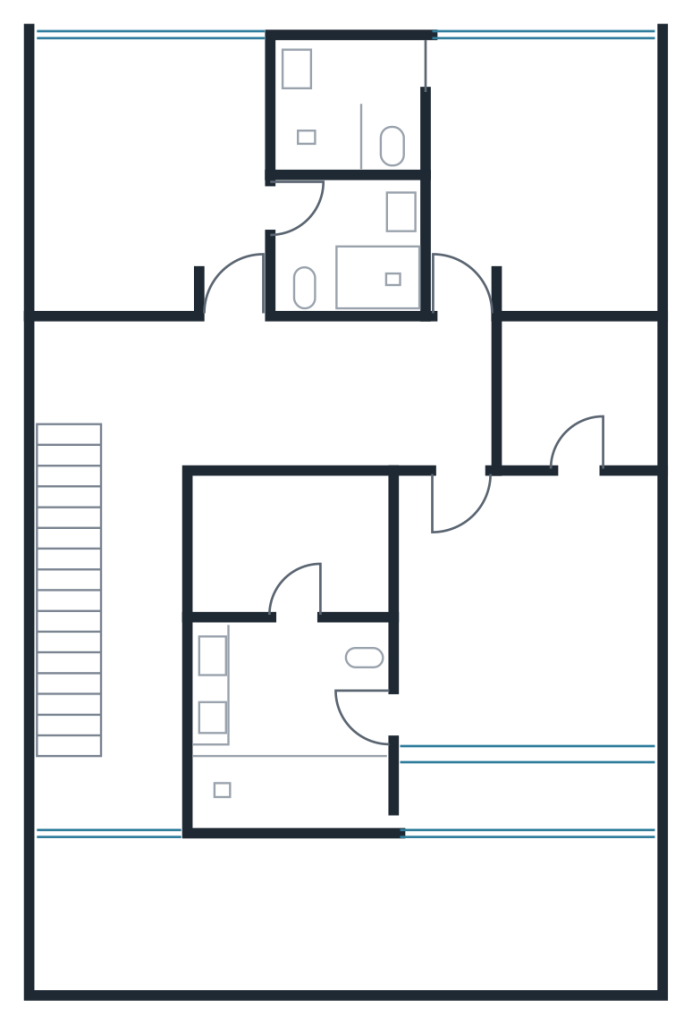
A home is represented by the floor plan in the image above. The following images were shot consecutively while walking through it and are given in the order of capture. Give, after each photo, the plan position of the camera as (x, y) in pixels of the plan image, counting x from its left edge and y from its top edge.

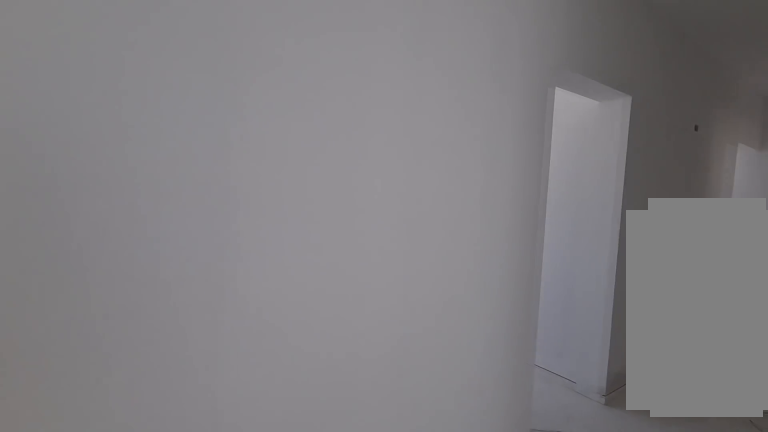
(164, 397)
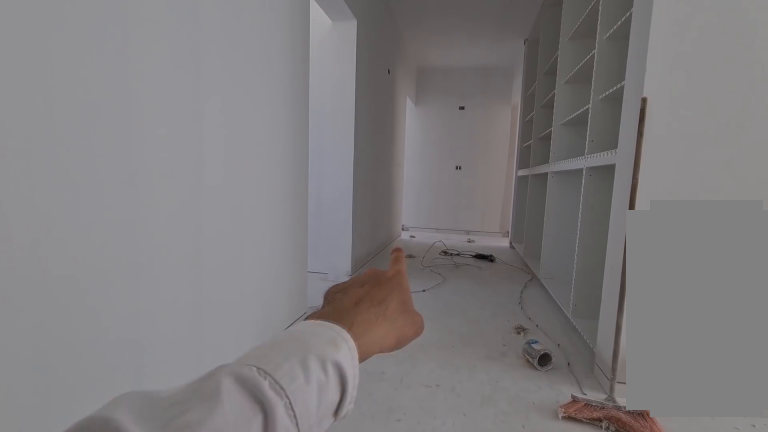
(176, 397)
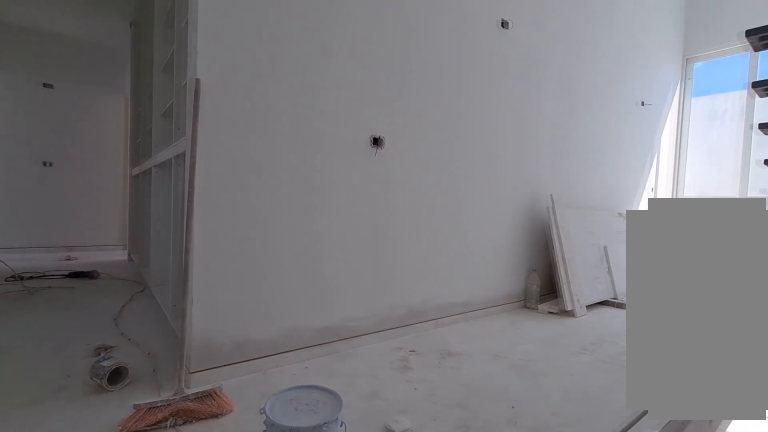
(176, 400)
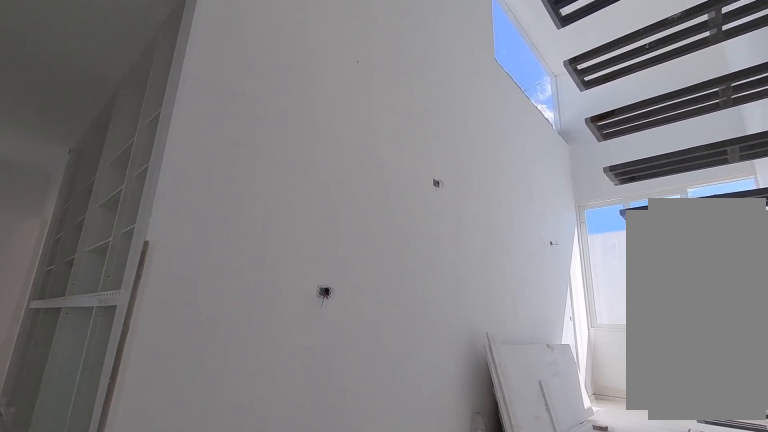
(180, 397)
